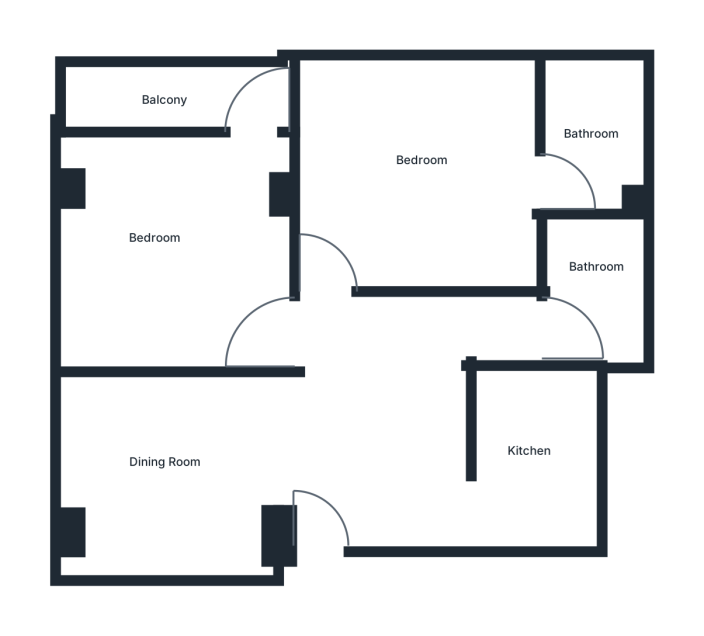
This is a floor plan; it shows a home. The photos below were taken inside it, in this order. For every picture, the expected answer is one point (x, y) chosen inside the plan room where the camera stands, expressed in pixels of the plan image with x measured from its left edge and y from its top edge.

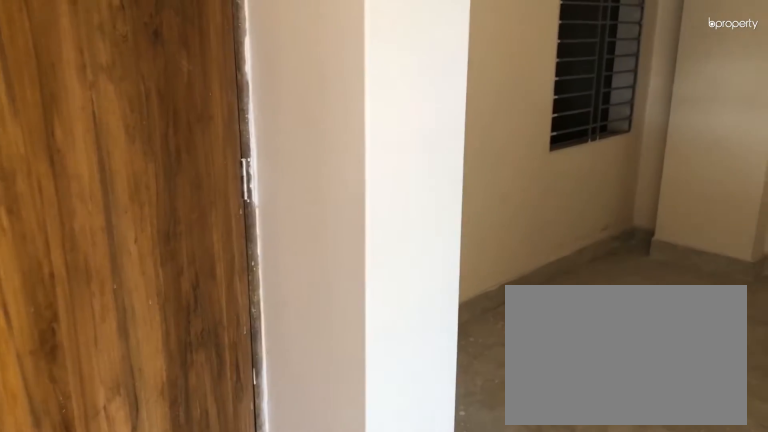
(262, 447)
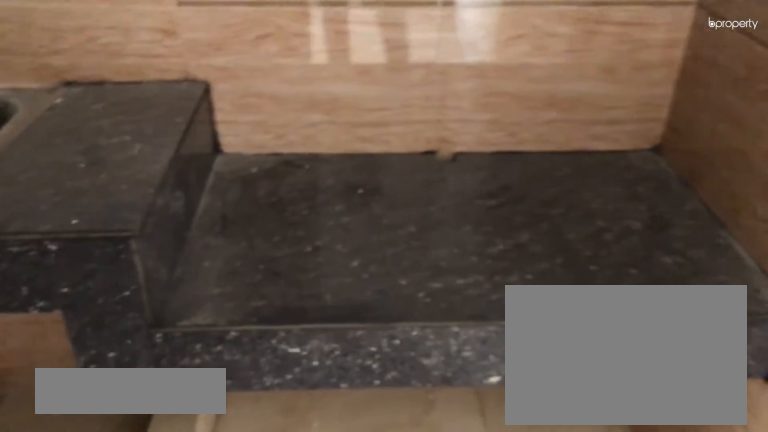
(538, 467)
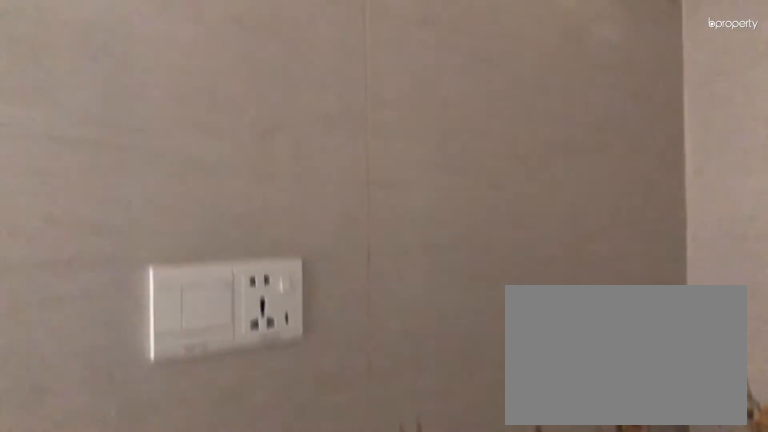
(538, 467)
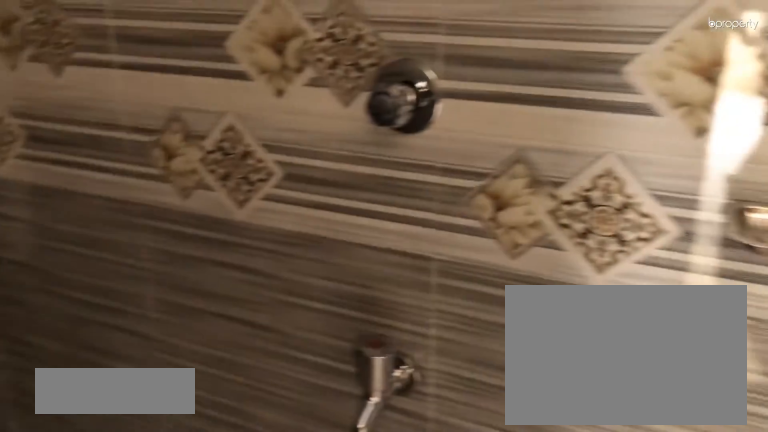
(588, 324)
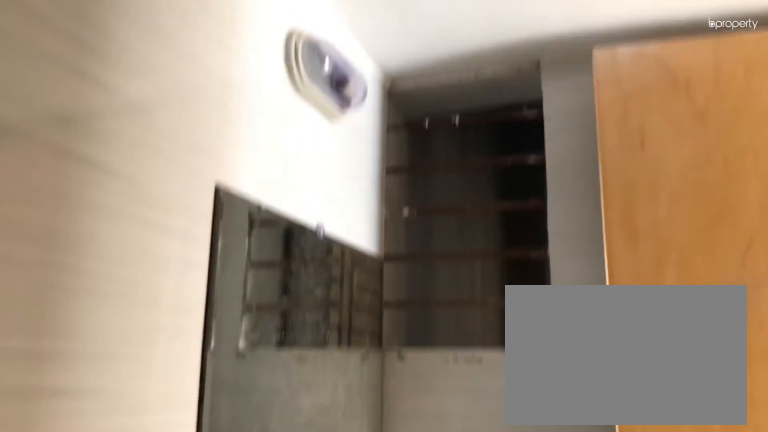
(588, 324)
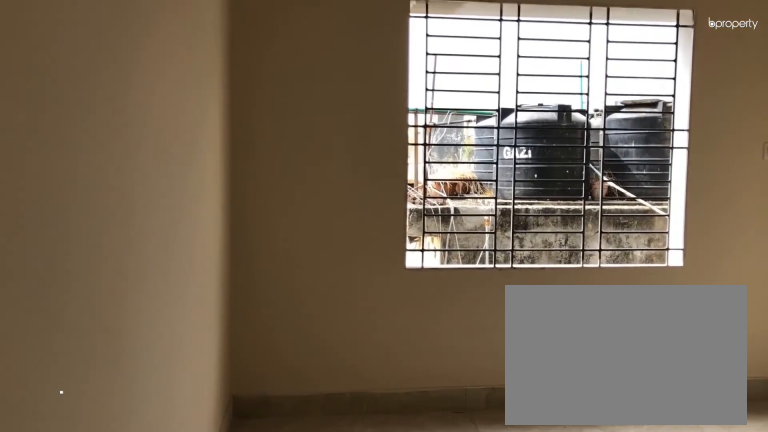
(413, 183)
